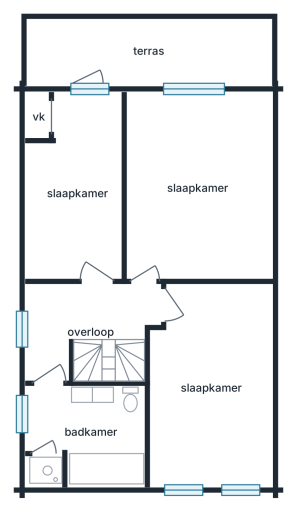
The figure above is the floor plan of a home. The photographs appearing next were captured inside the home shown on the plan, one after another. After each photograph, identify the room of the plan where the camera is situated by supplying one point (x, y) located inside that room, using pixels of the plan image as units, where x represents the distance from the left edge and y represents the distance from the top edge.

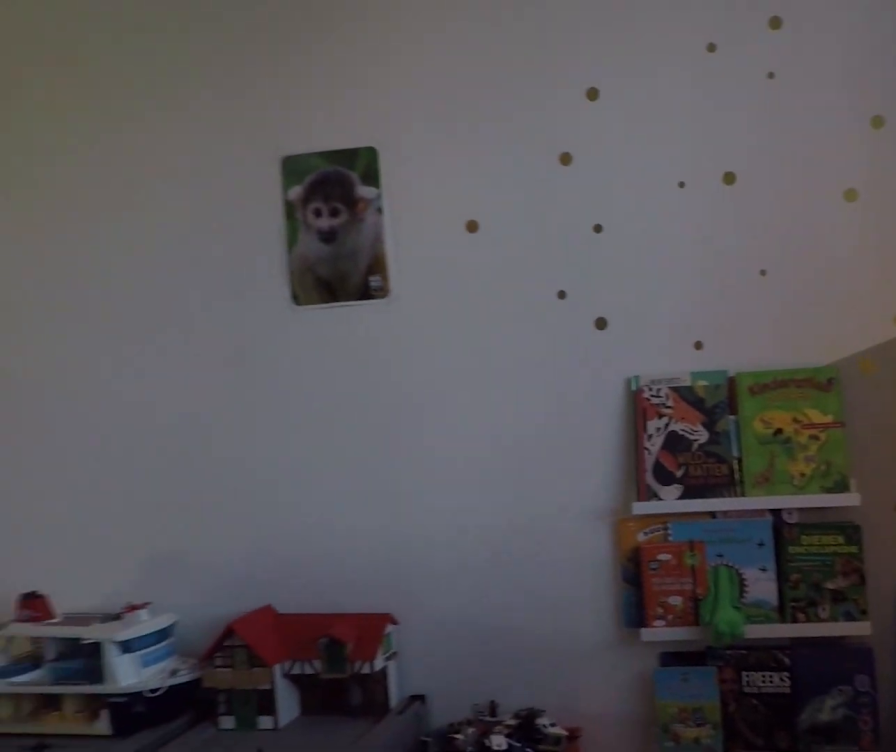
(197, 187)
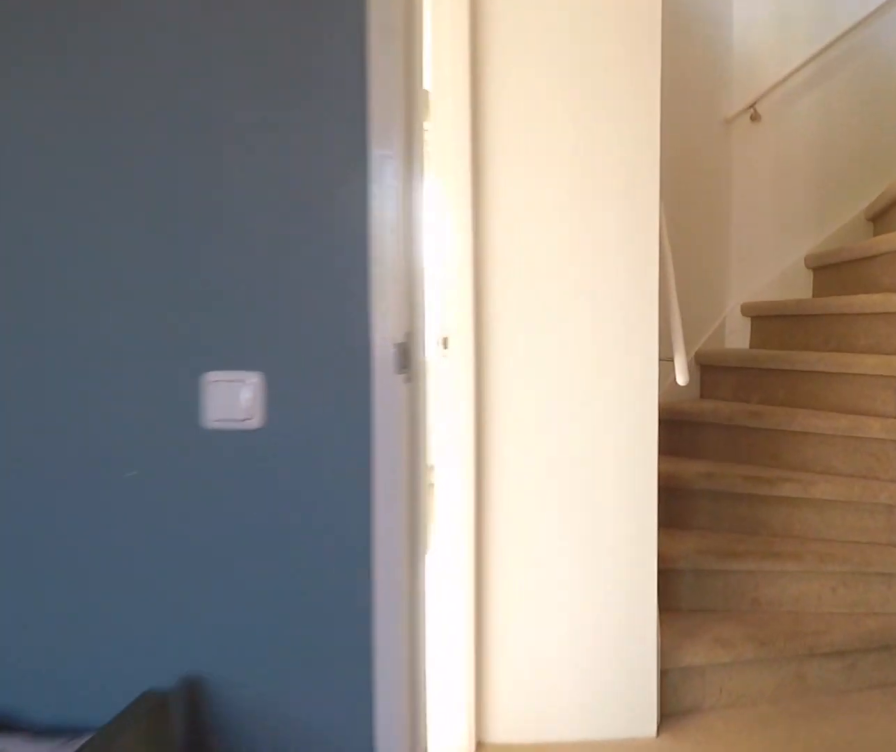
(197, 187)
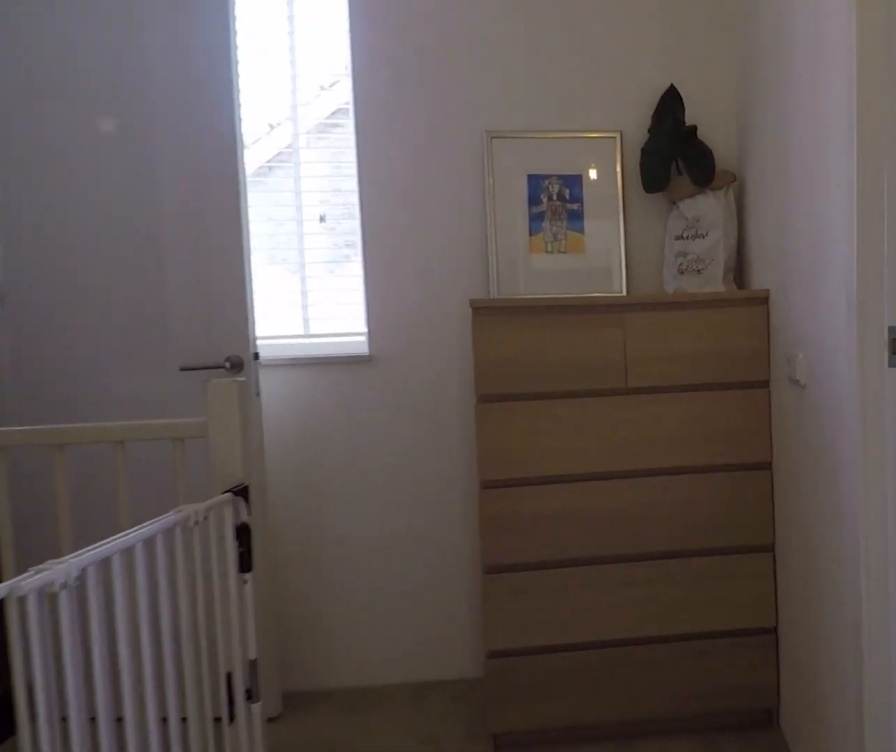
(85, 321)
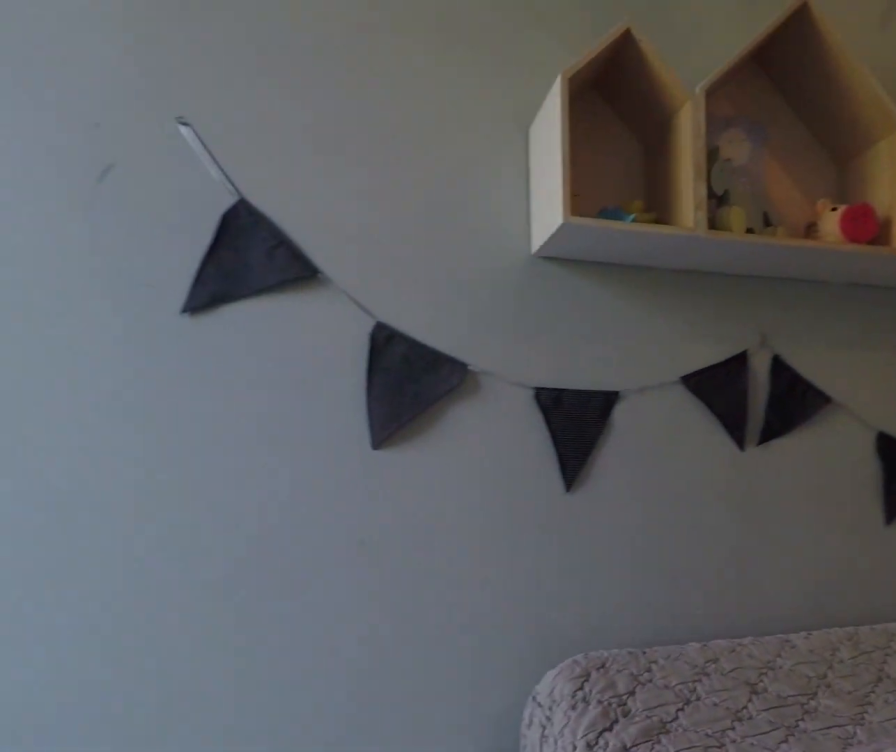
(77, 192)
